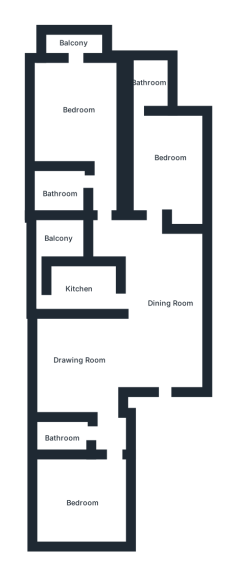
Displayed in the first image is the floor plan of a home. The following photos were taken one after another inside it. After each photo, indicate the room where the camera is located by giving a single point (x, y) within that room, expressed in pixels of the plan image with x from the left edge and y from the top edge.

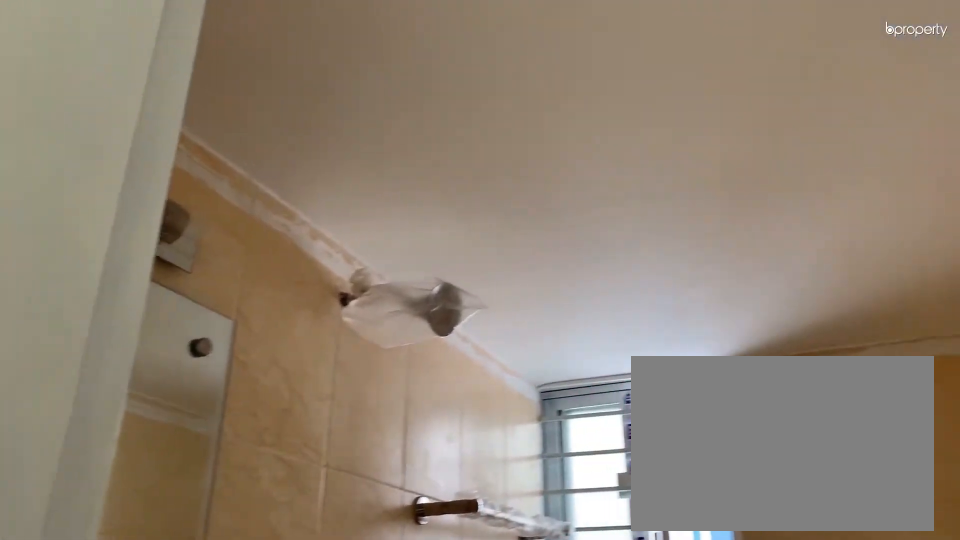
(66, 433)
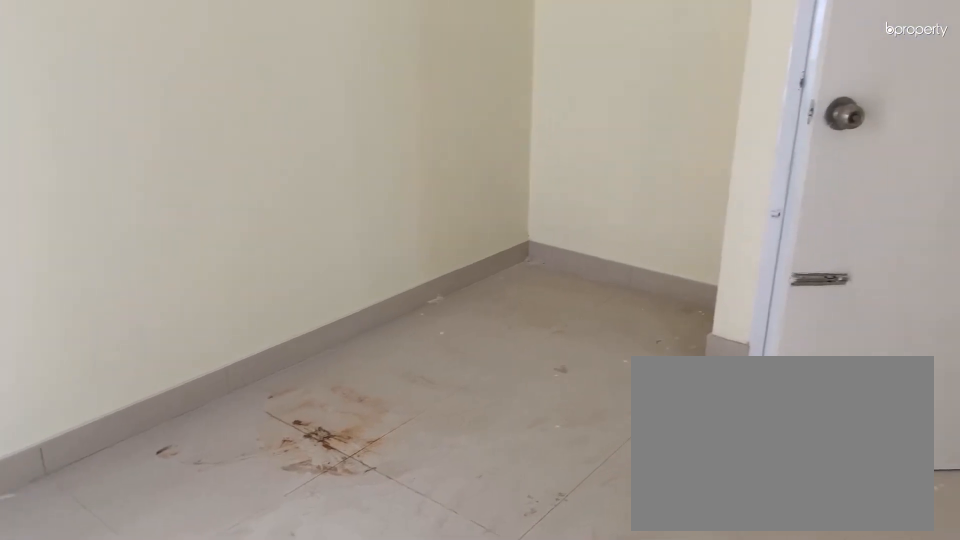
(161, 164)
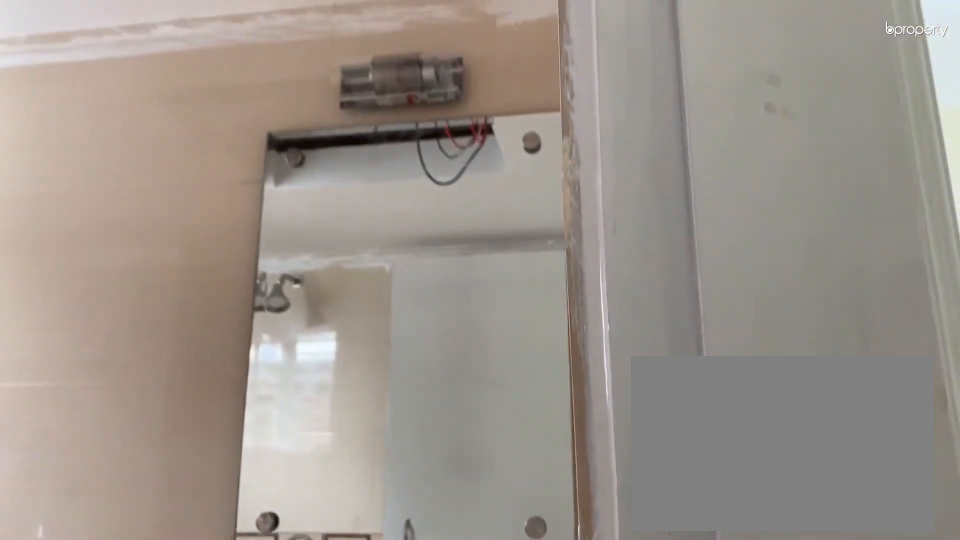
(149, 86)
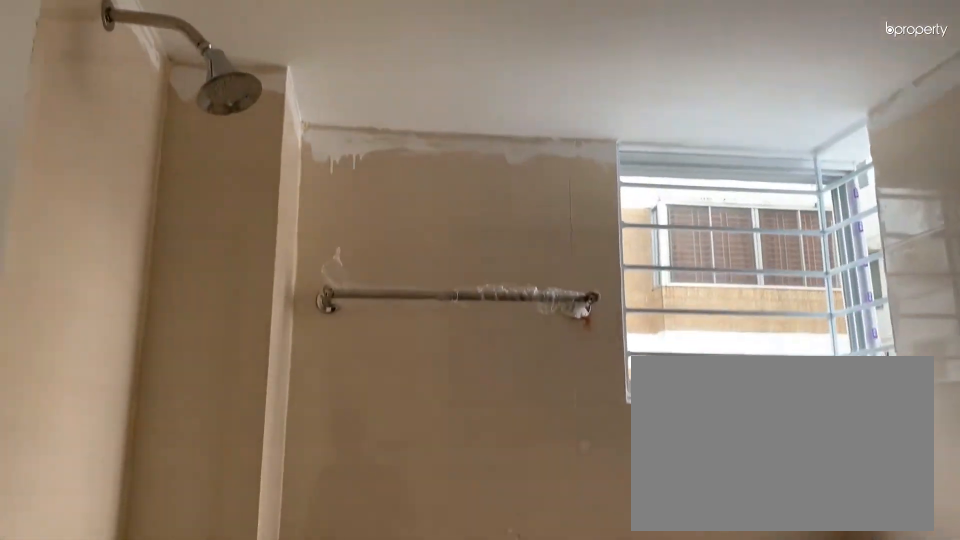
(149, 86)
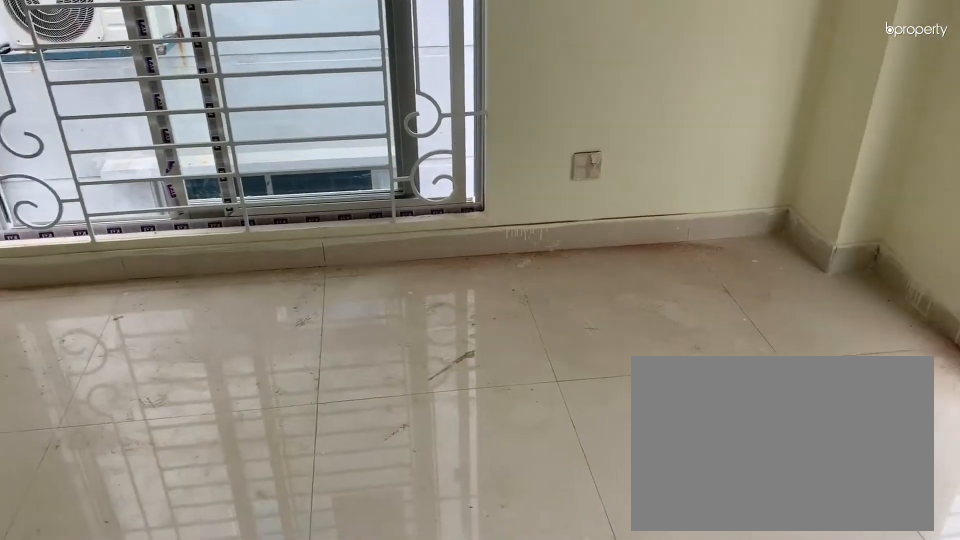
(72, 103)
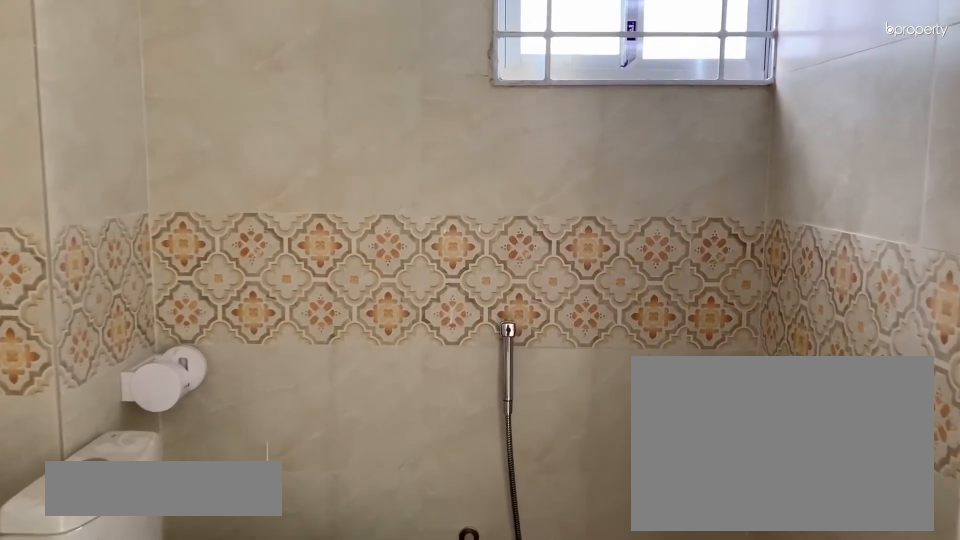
(60, 191)
